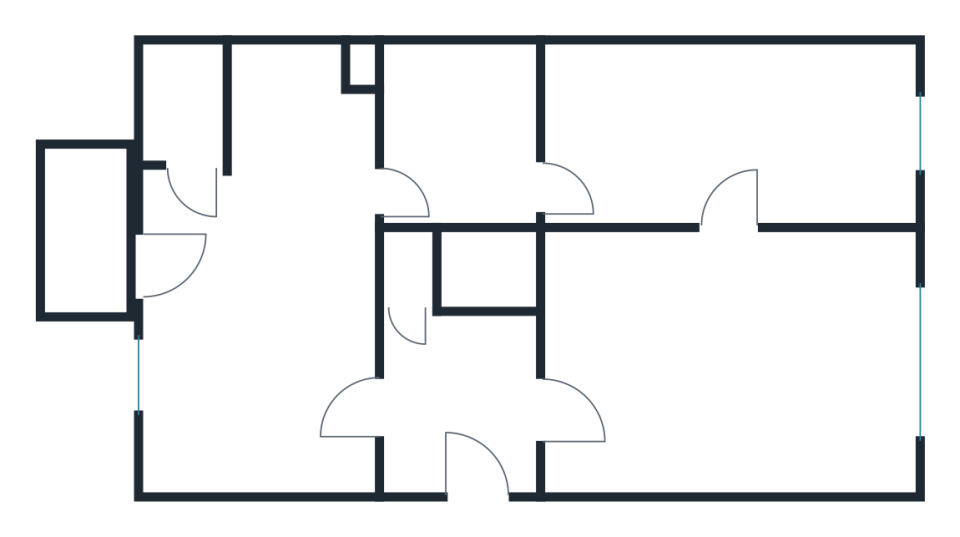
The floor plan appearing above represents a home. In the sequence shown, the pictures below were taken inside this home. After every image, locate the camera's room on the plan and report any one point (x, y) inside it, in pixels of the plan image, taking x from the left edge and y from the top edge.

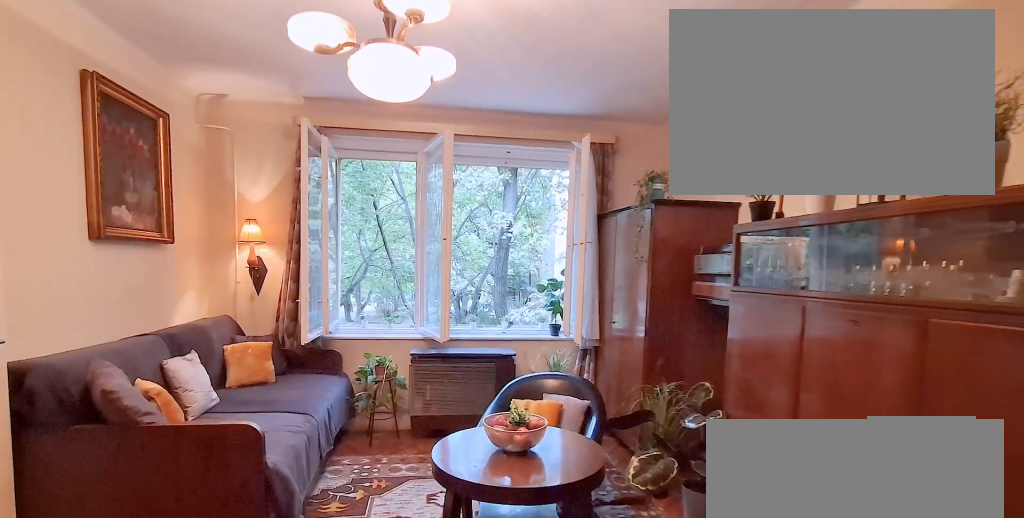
(725, 368)
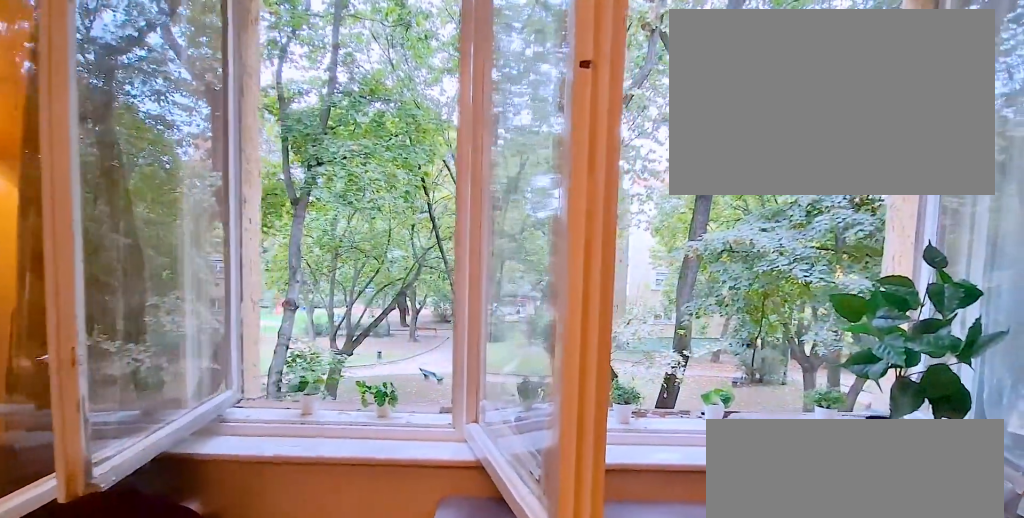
(725, 369)
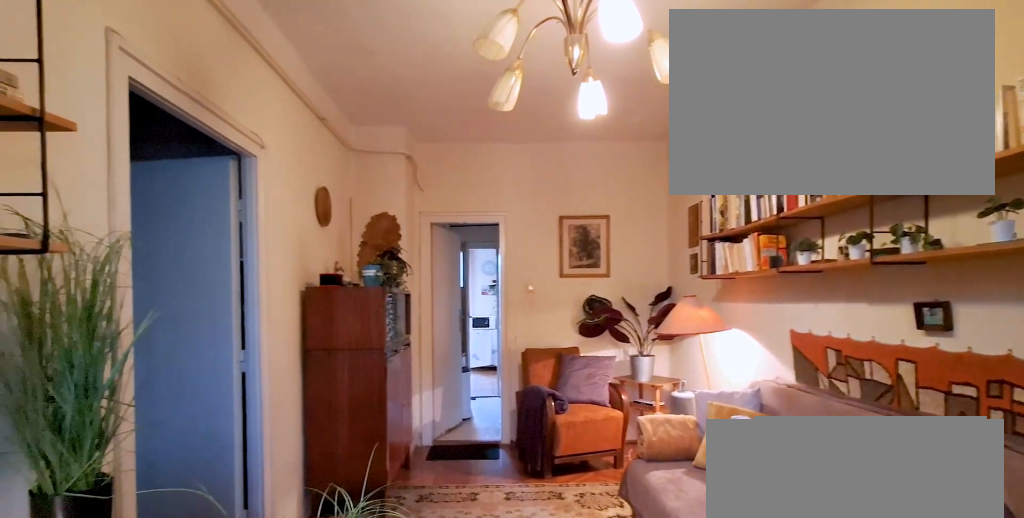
(725, 132)
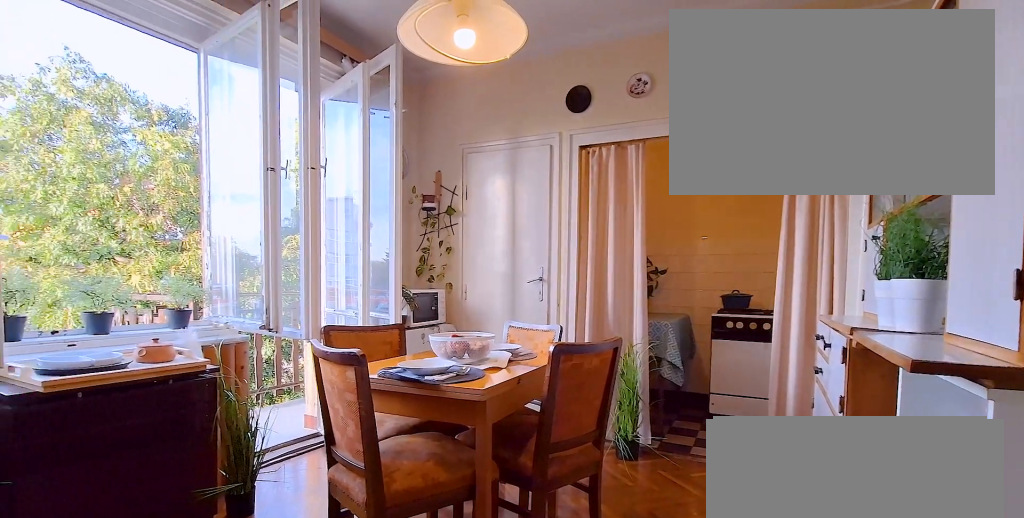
(265, 292)
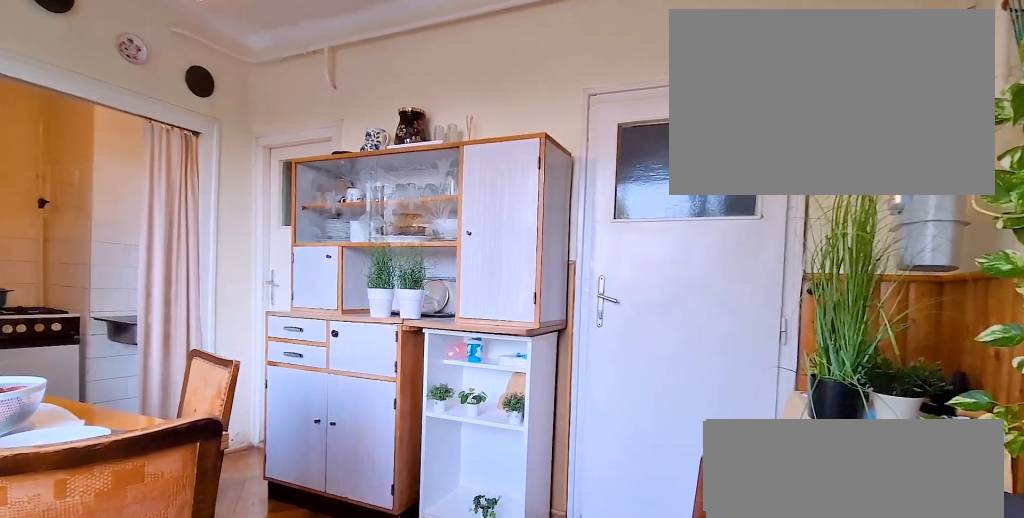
(265, 292)
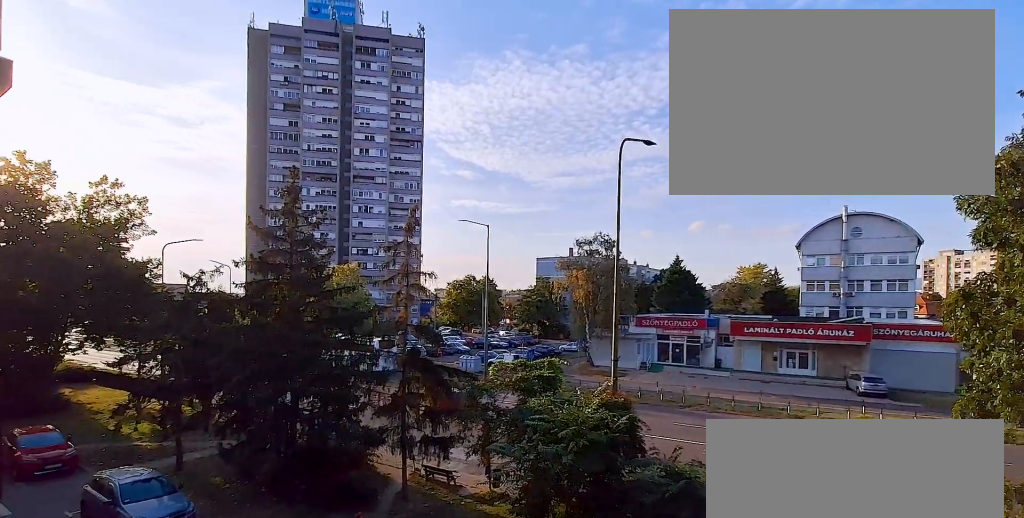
(94, 247)
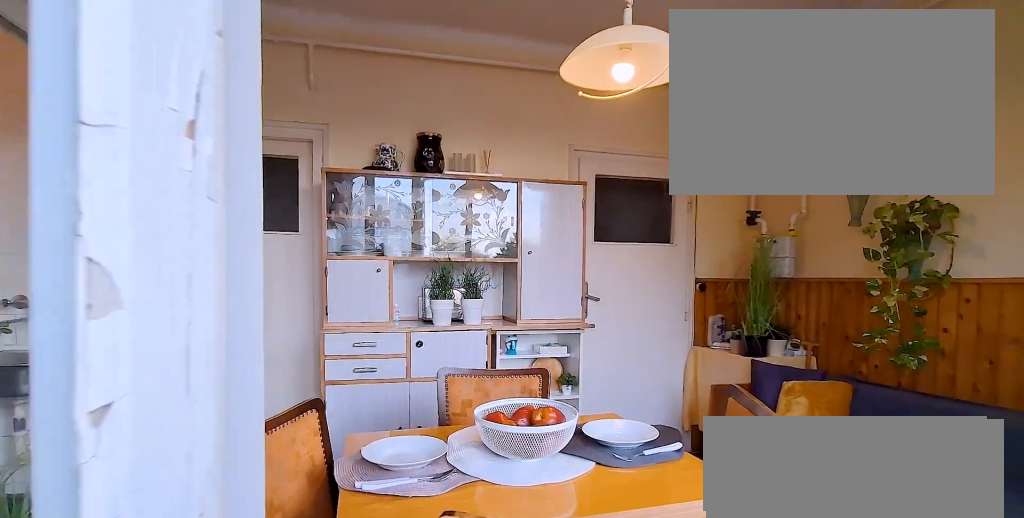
(265, 291)
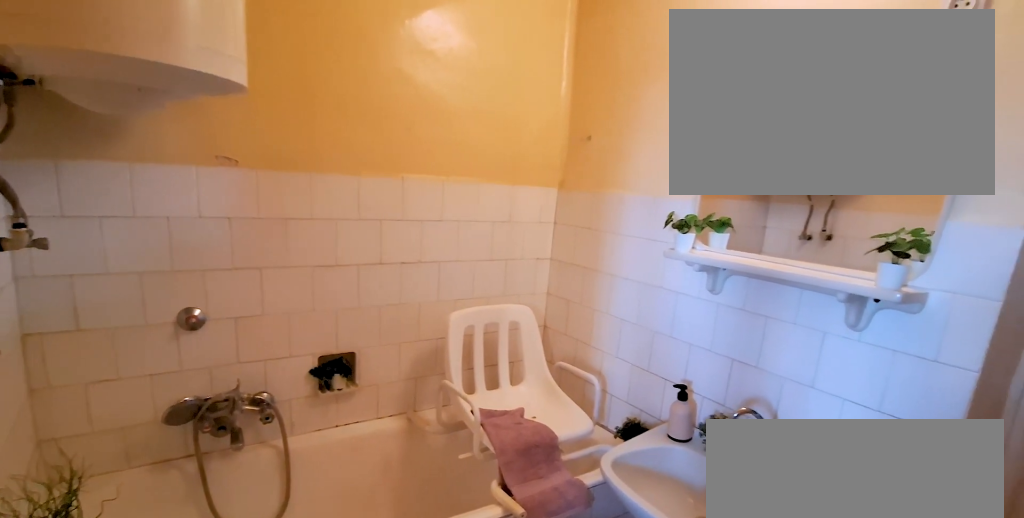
(465, 142)
